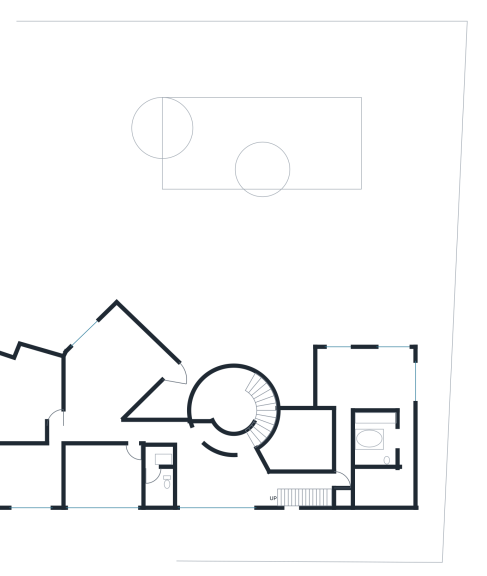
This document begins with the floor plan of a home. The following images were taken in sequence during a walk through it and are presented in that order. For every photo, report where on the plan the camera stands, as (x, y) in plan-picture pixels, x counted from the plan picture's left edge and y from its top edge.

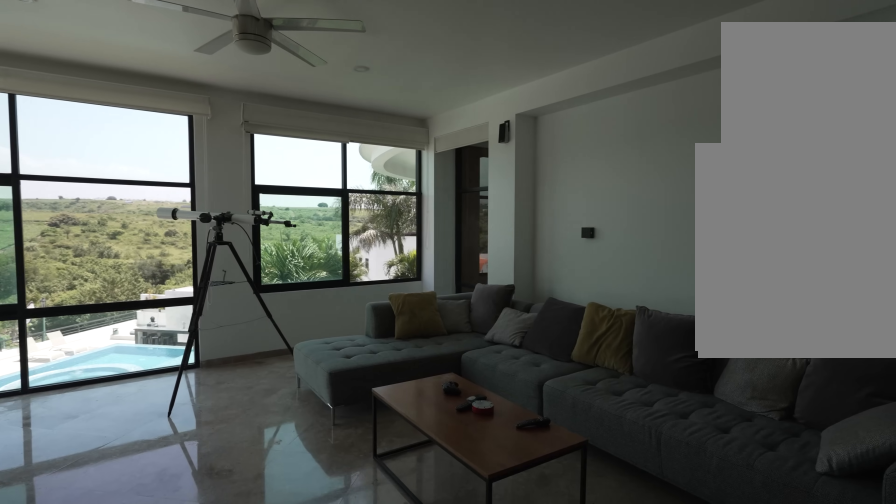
(100, 386)
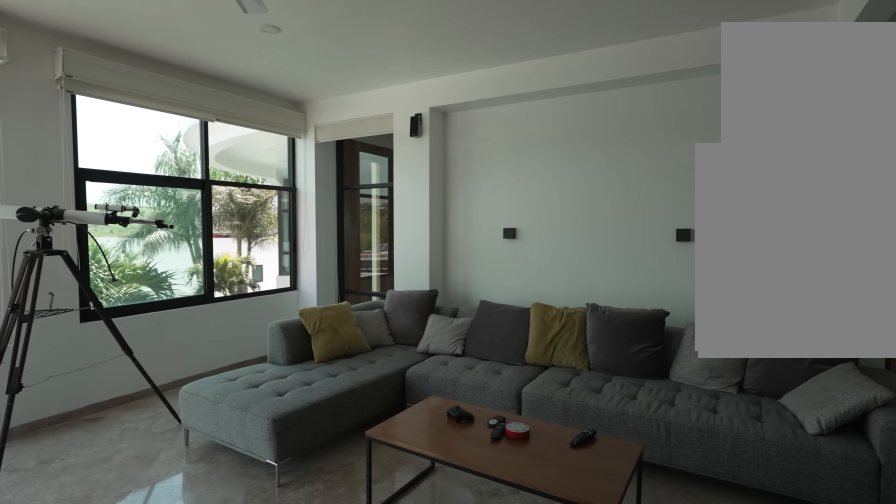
(100, 386)
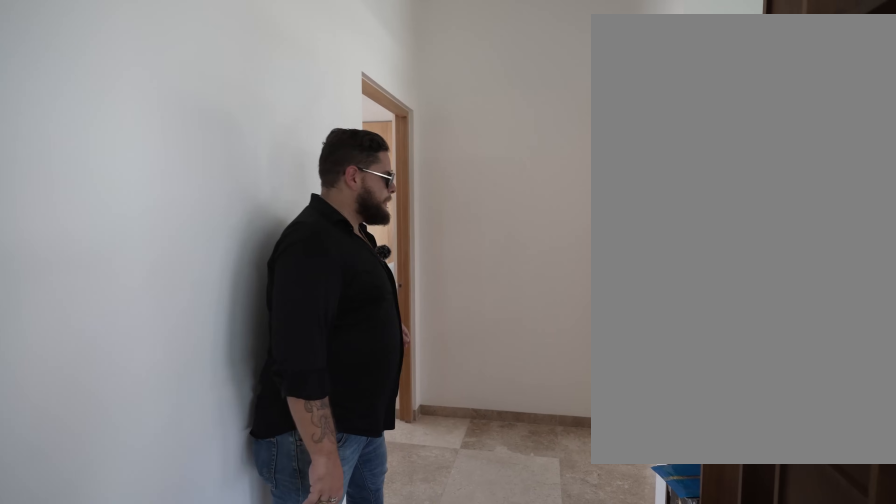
(80, 429)
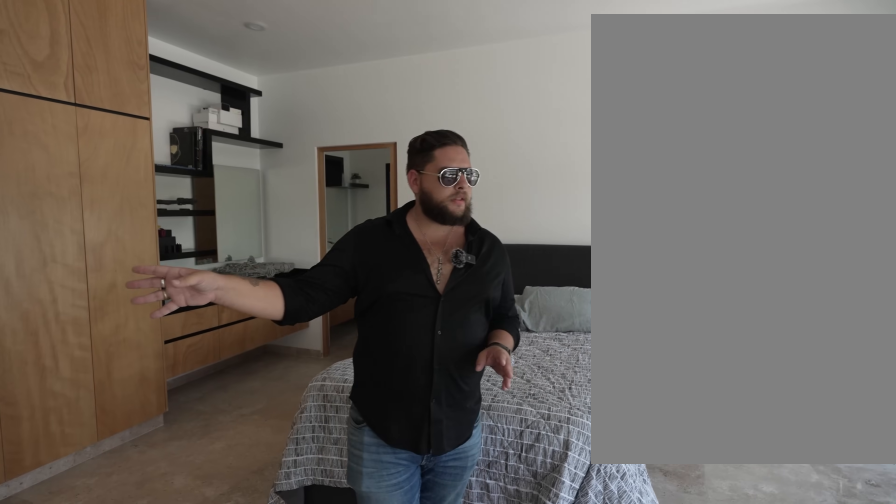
(45, 404)
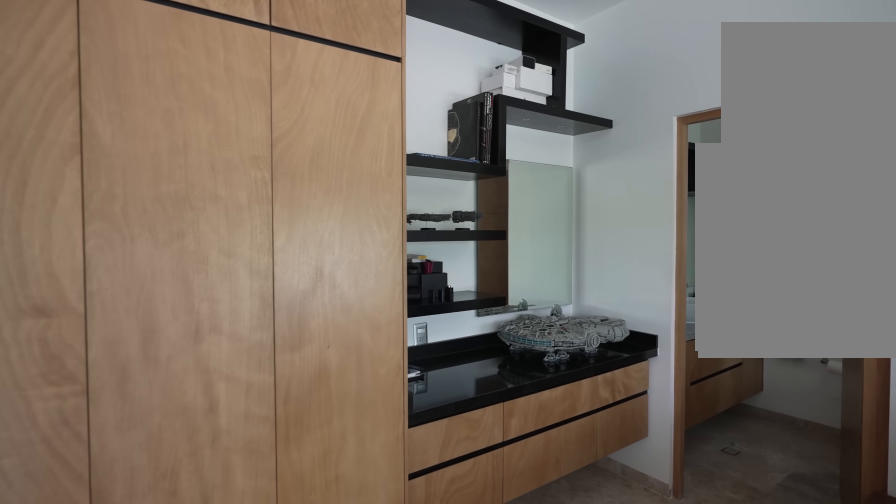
(17, 373)
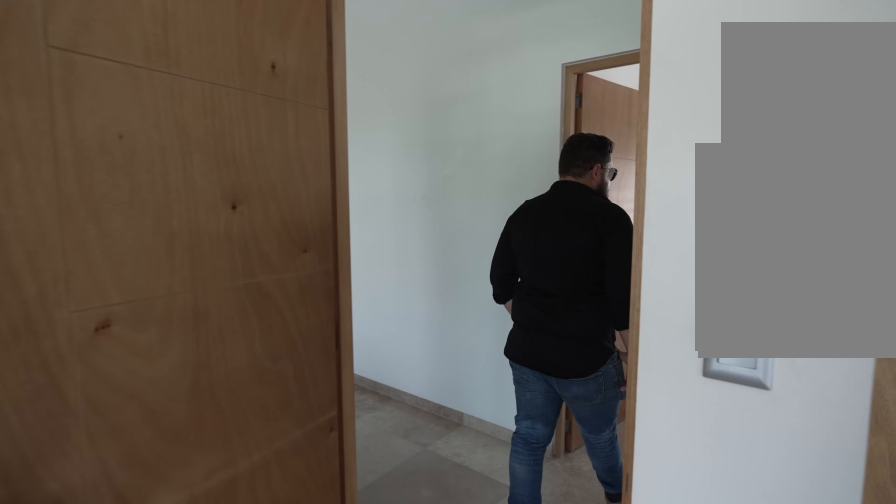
(43, 410)
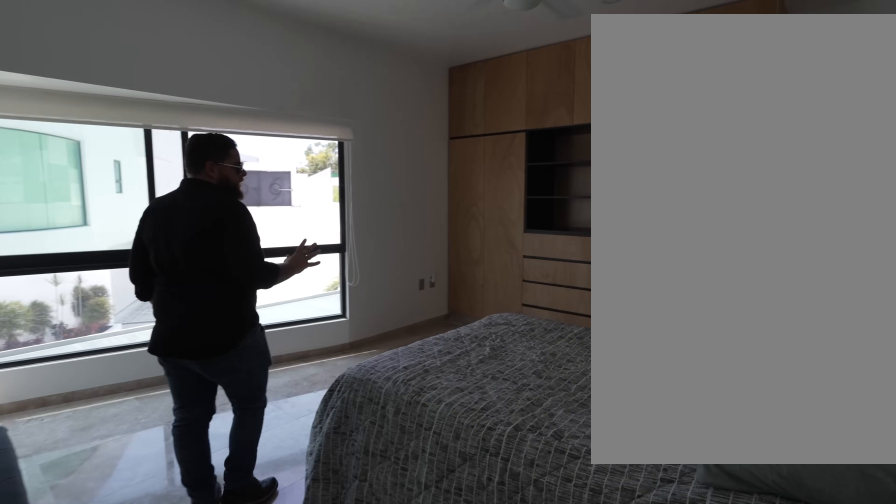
(48, 450)
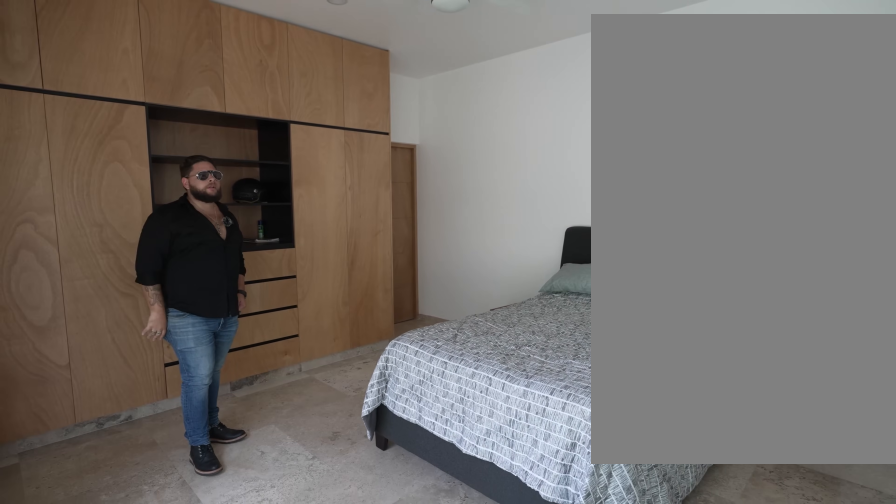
(33, 495)
